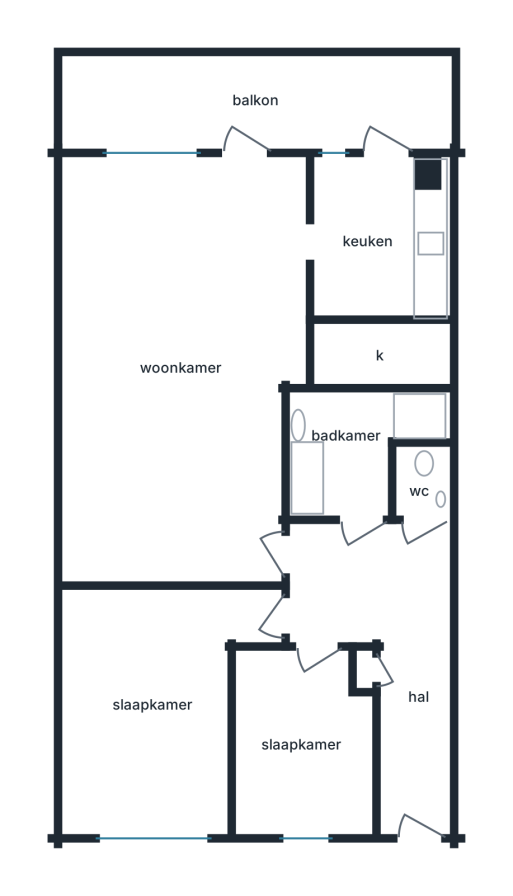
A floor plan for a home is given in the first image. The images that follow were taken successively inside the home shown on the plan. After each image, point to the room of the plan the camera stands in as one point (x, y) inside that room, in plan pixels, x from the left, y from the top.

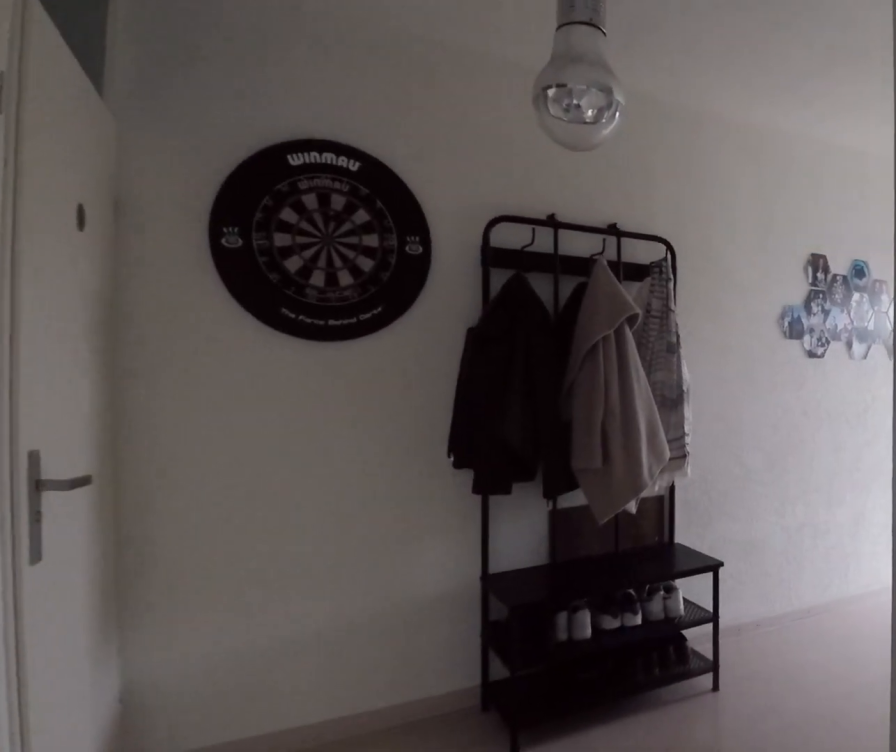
(385, 644)
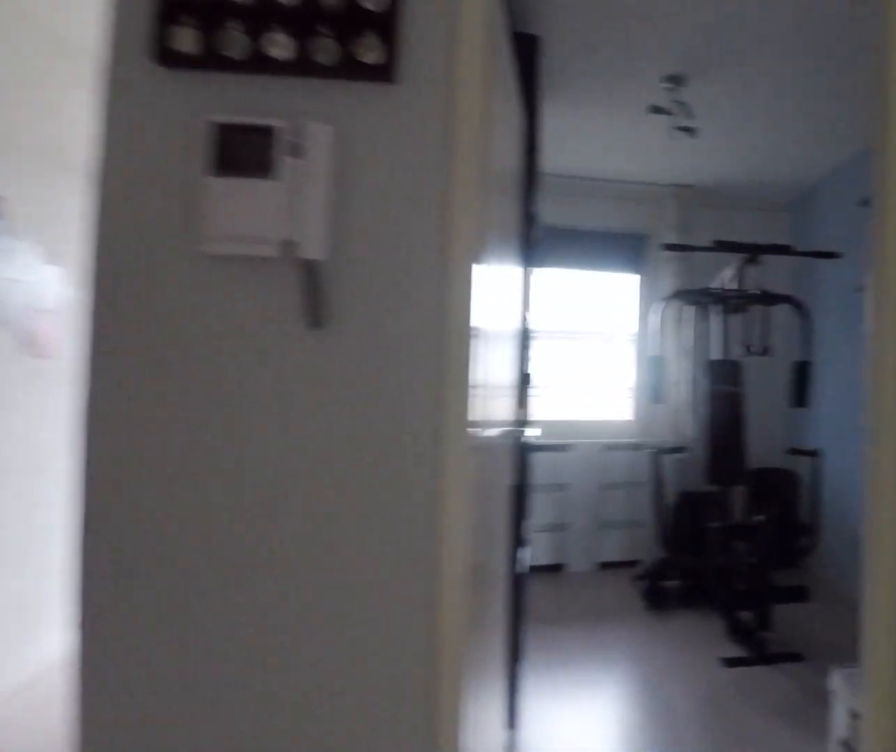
(385, 644)
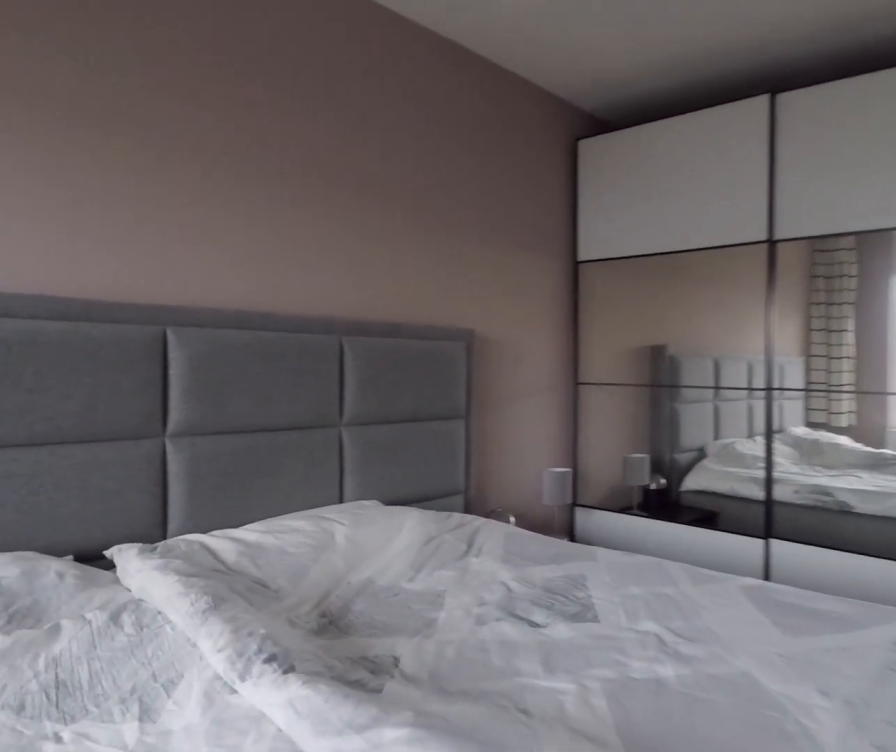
(154, 707)
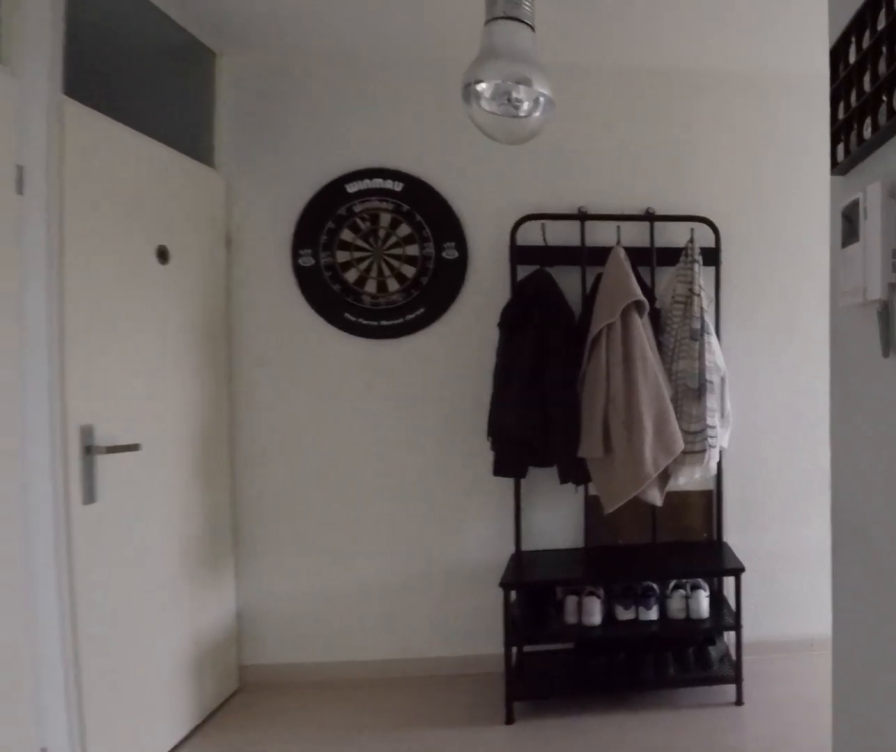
(385, 643)
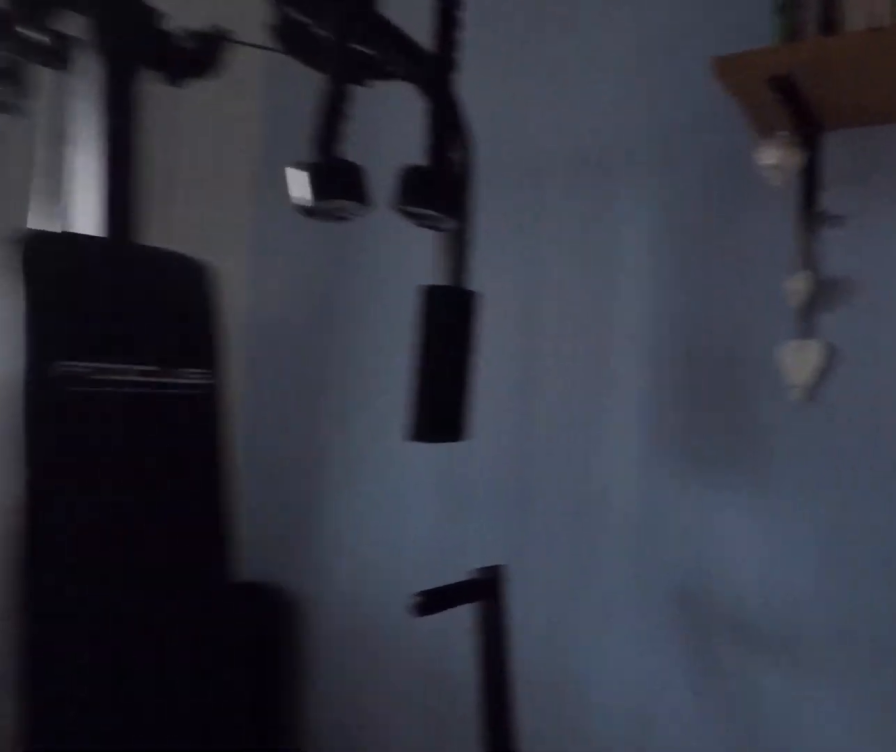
(301, 743)
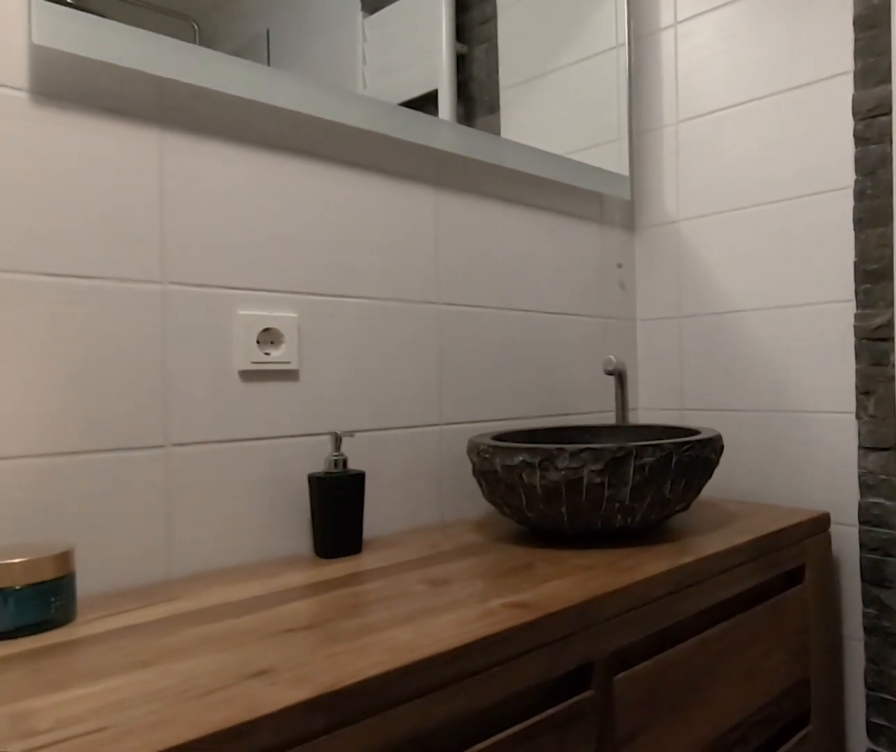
(350, 446)
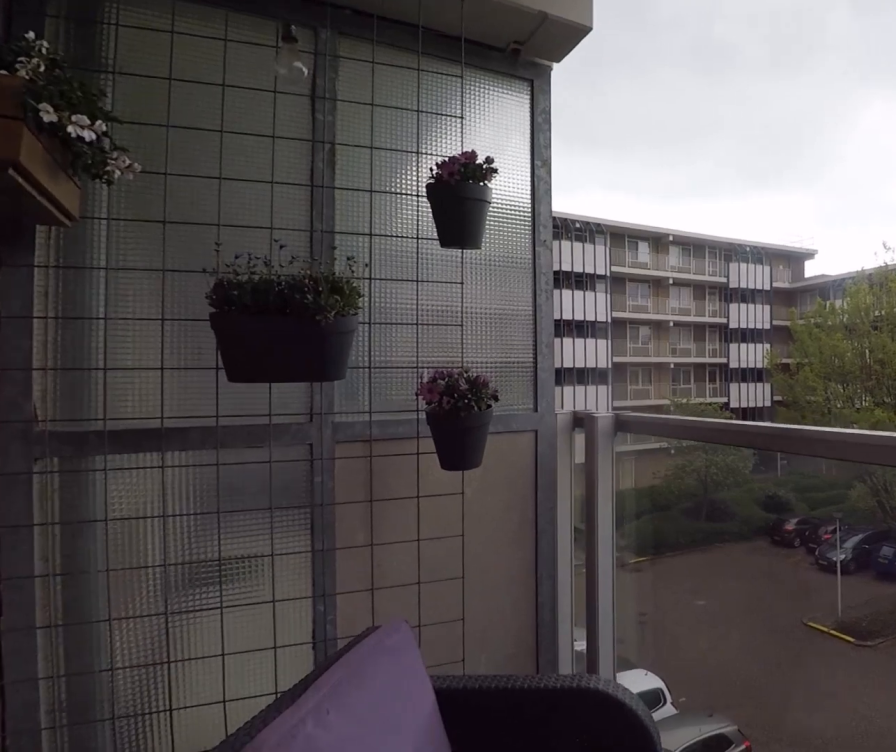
(256, 100)
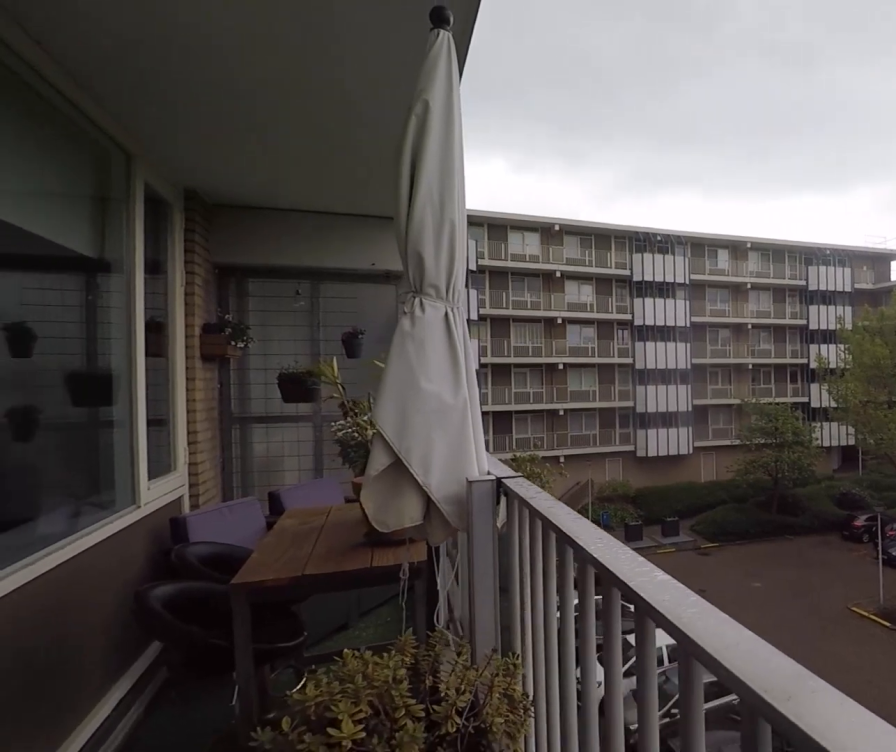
(256, 100)
